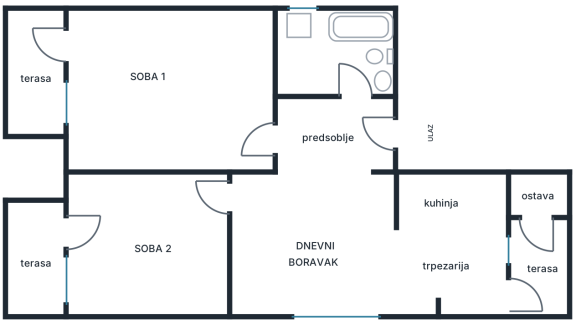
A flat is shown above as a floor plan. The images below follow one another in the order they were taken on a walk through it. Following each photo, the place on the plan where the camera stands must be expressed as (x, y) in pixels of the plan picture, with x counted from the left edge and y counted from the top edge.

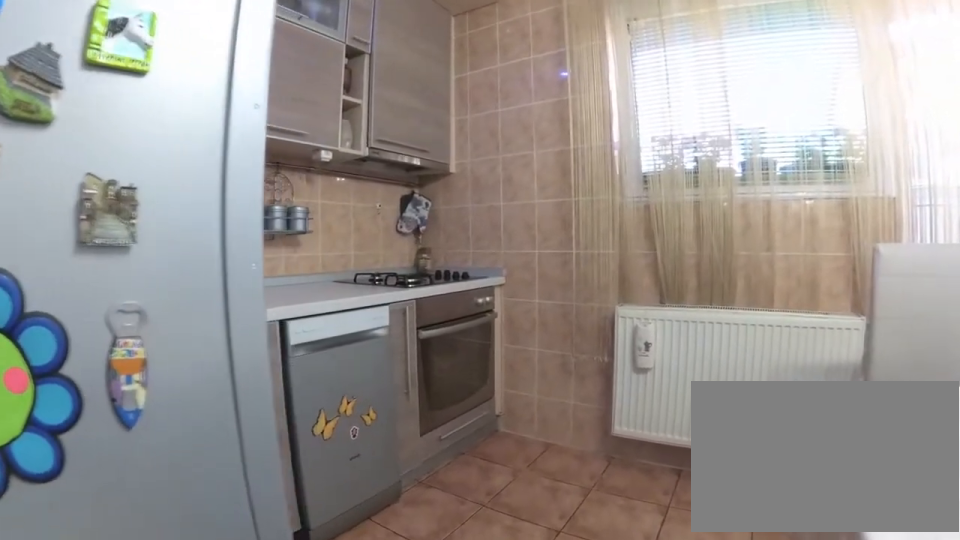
(386, 269)
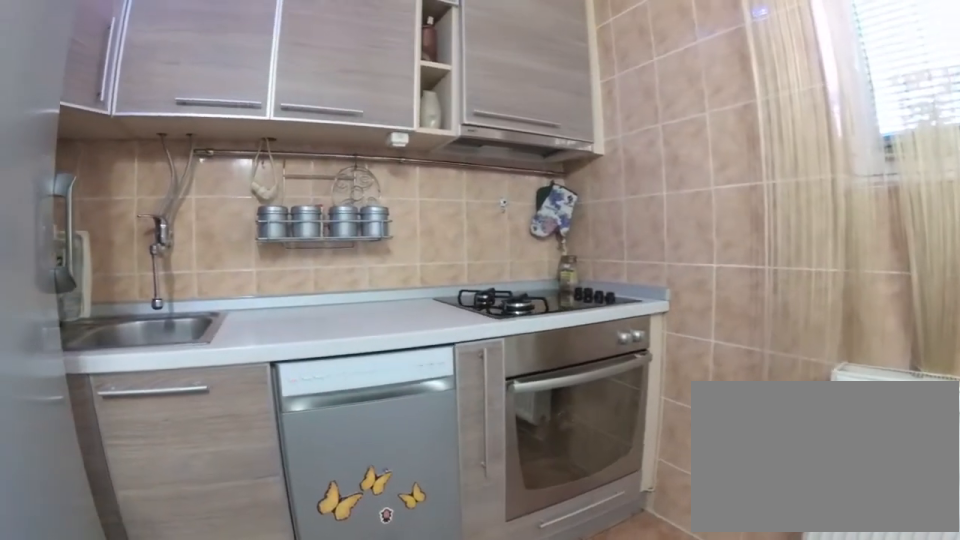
(418, 280)
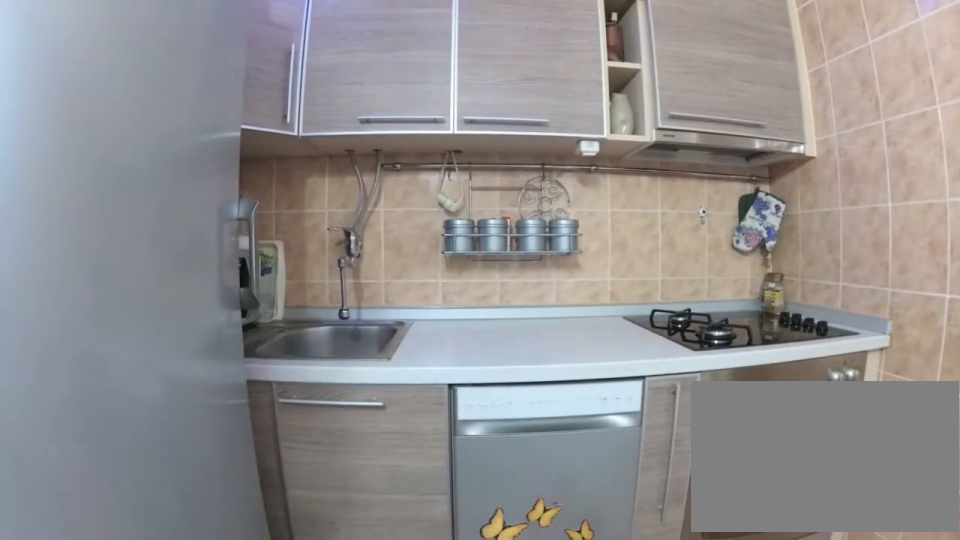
(447, 269)
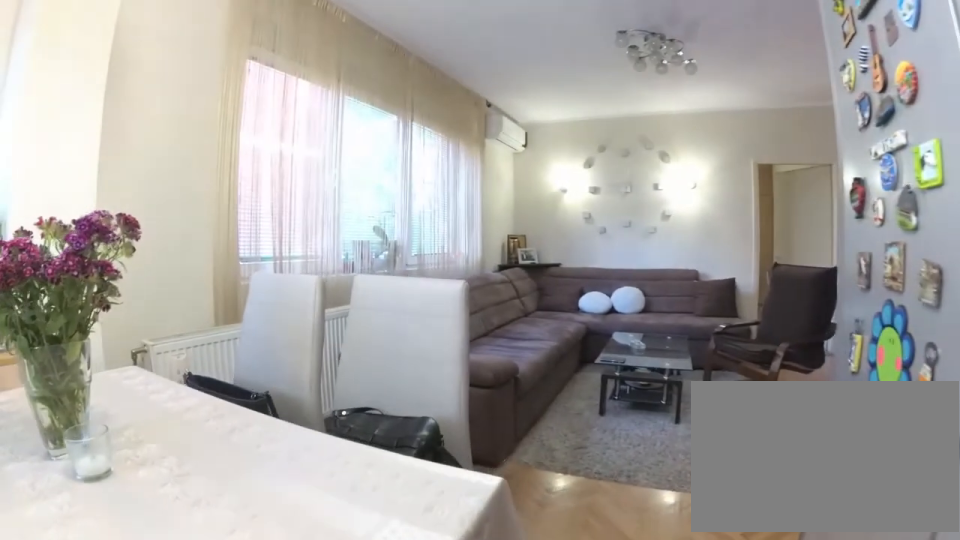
(466, 254)
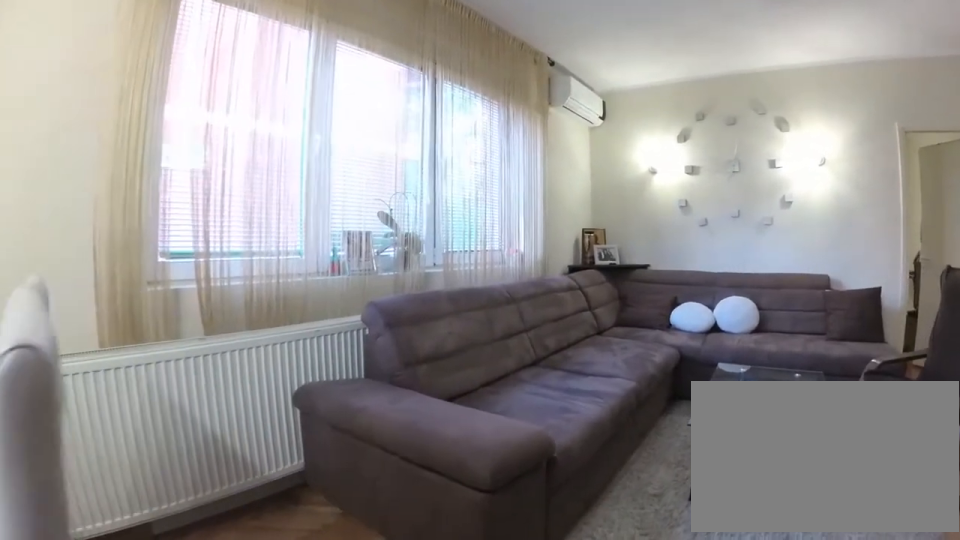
(423, 251)
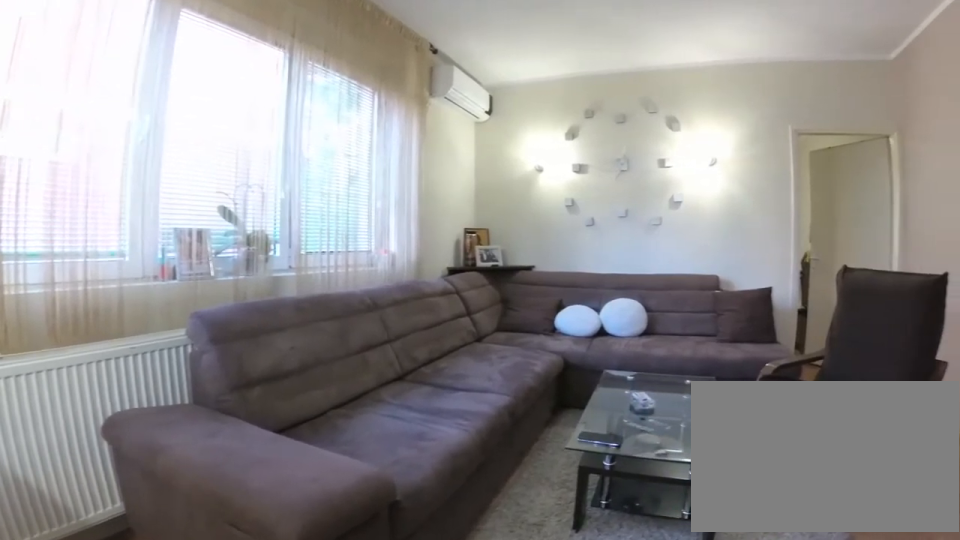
(418, 254)
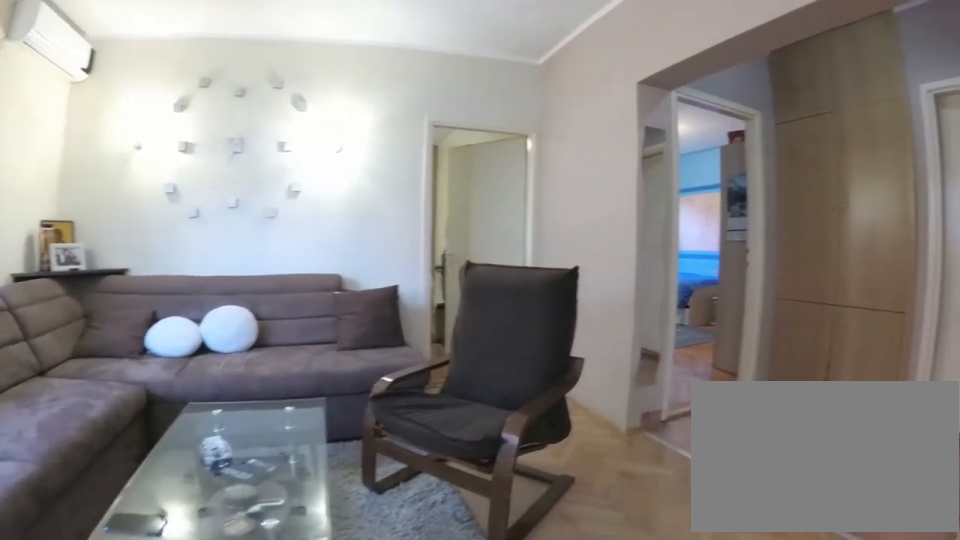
(381, 247)
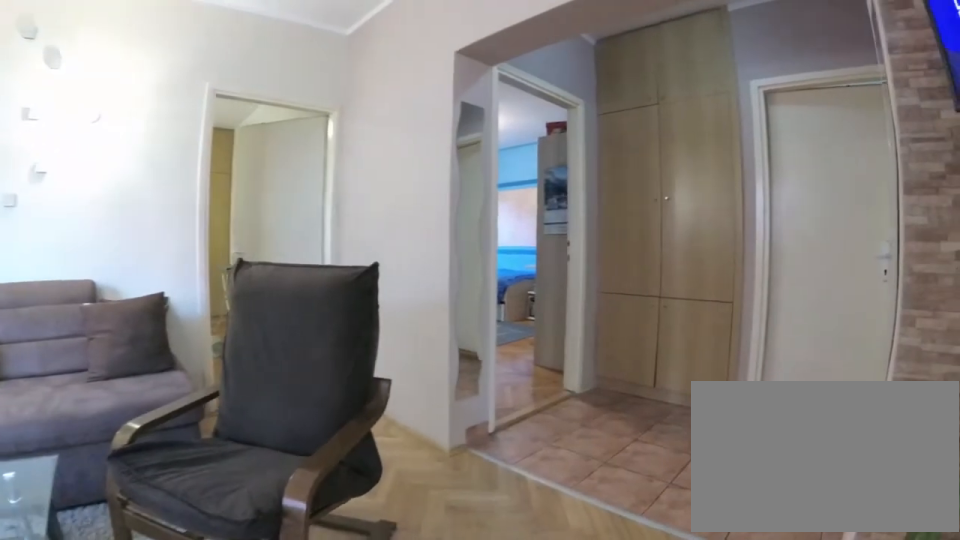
(371, 239)
